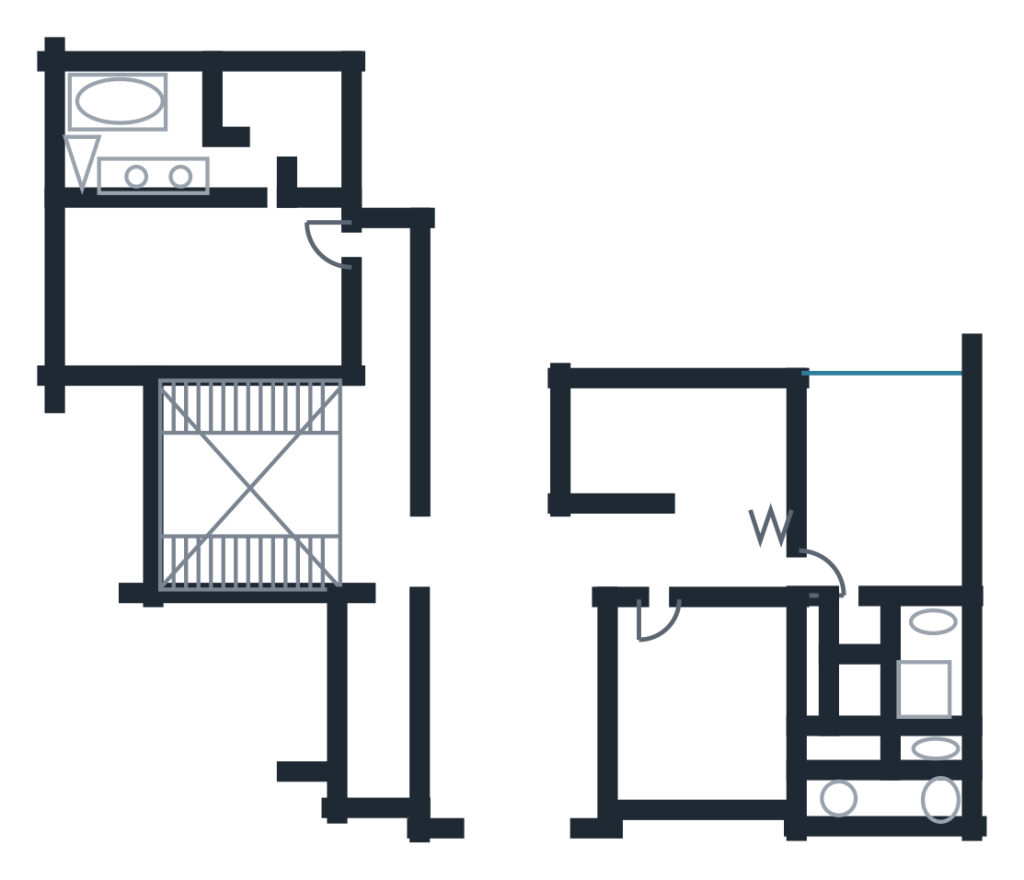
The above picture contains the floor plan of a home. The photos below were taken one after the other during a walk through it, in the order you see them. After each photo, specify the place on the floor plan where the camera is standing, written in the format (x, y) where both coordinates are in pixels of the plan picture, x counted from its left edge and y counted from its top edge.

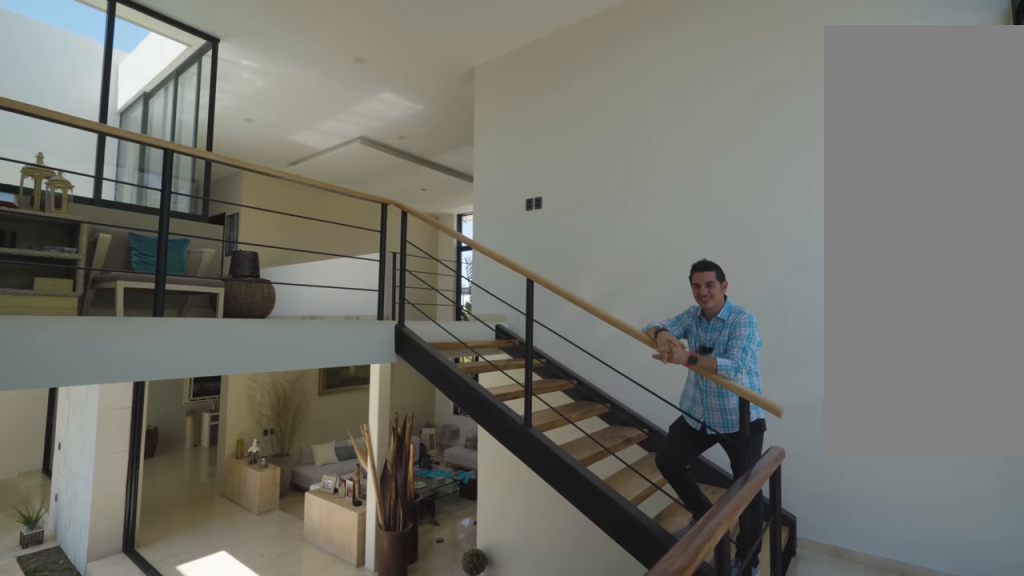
(185, 456)
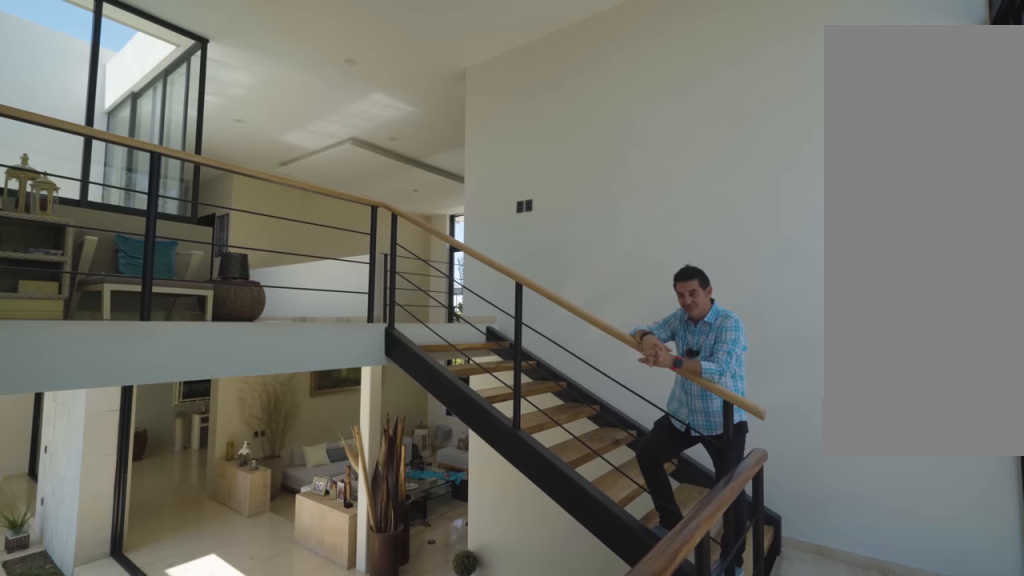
(185, 456)
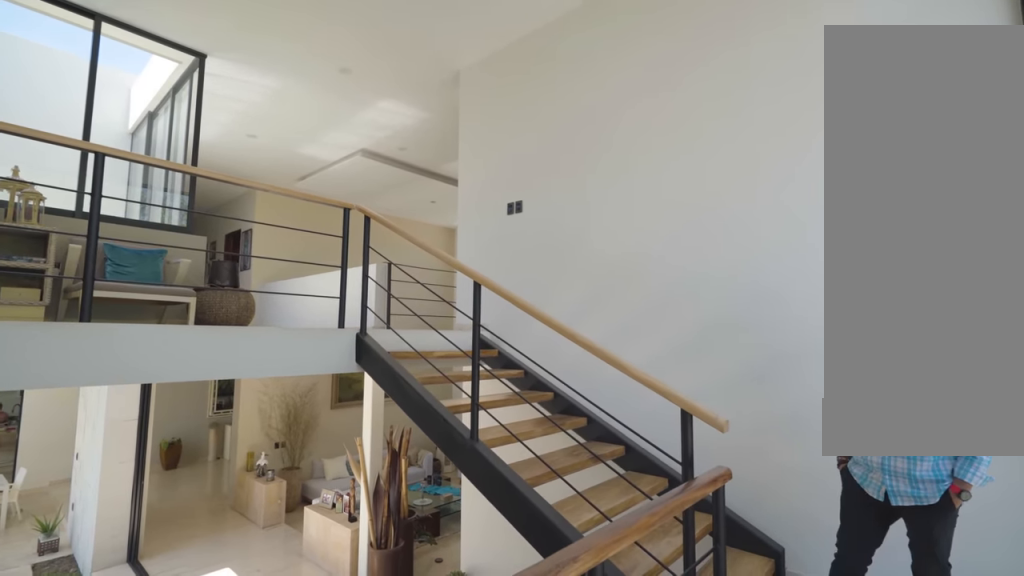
(185, 420)
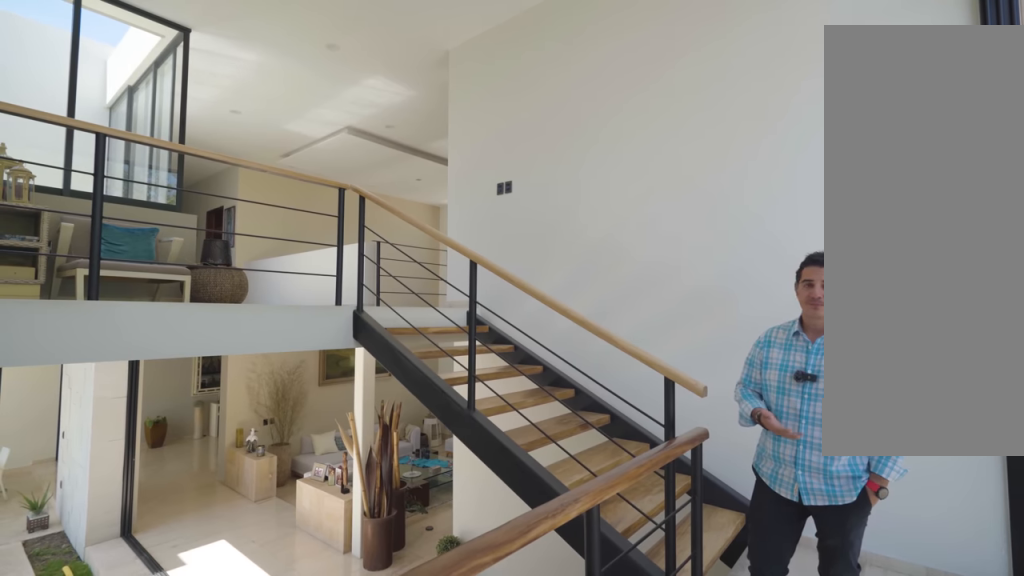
(186, 421)
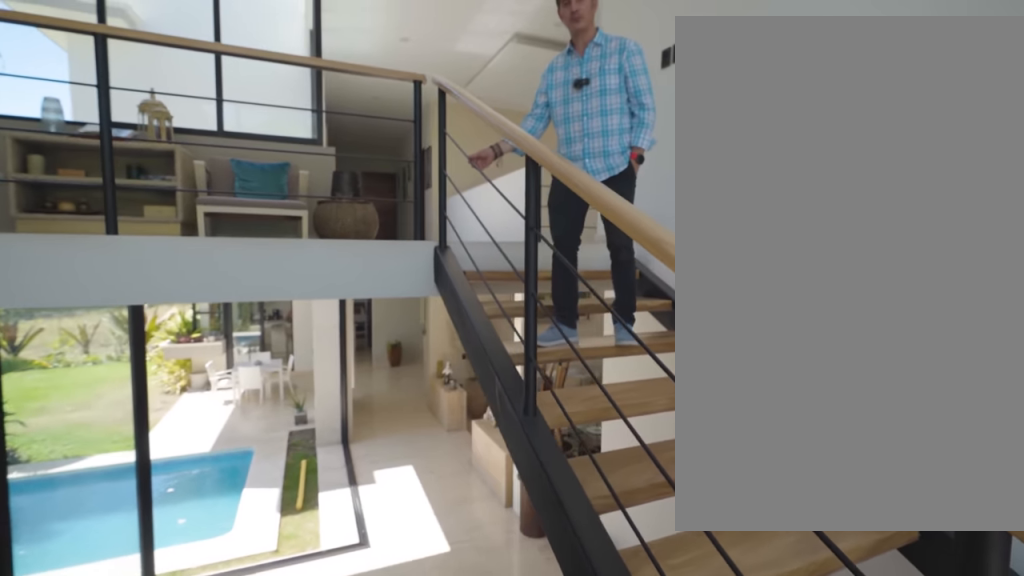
(187, 567)
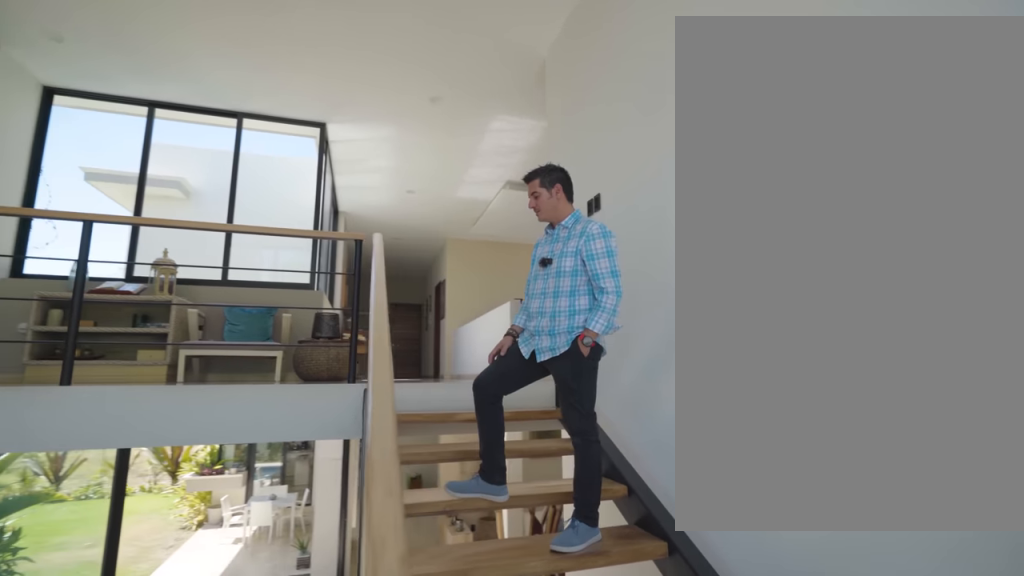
(182, 524)
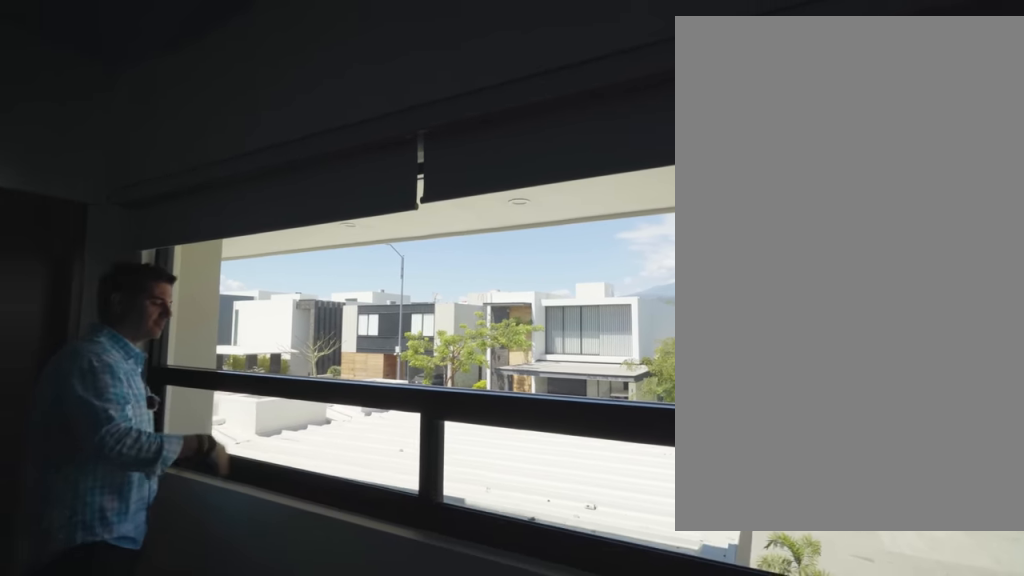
(703, 782)
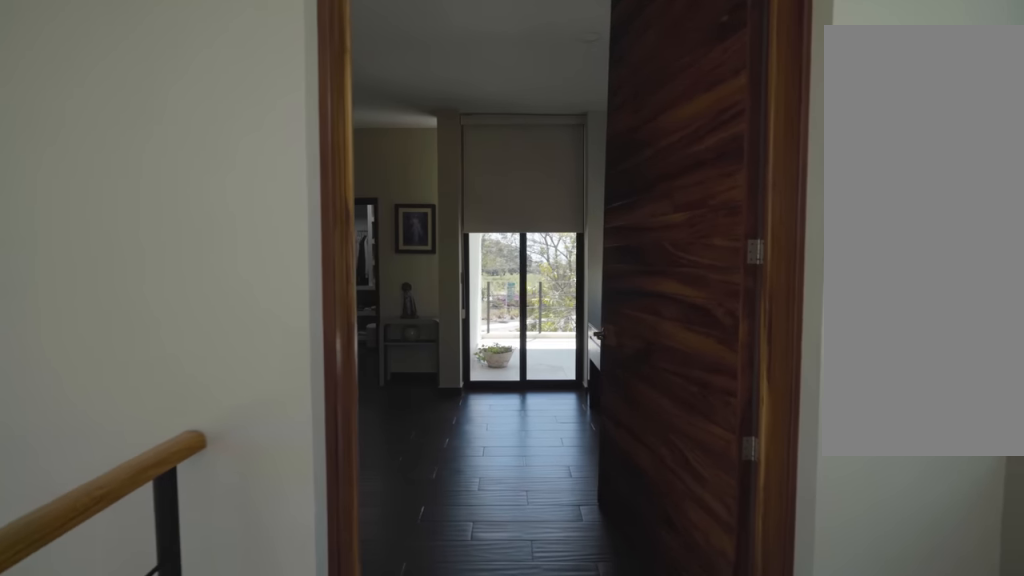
(391, 455)
